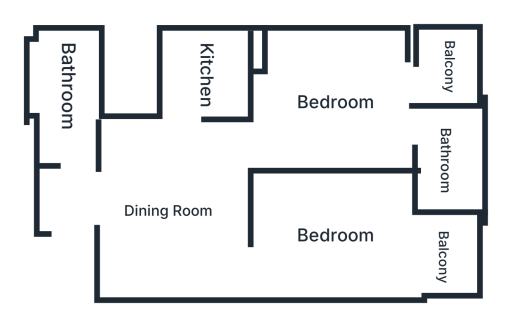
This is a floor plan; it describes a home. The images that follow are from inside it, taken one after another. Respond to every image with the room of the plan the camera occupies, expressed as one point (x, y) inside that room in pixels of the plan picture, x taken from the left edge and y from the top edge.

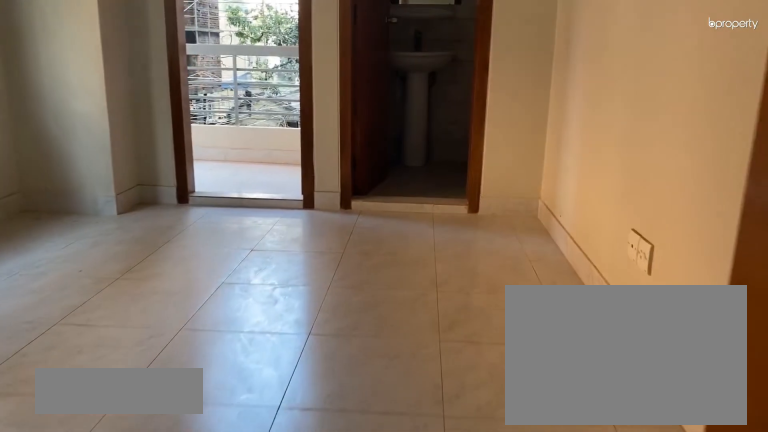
(242, 142)
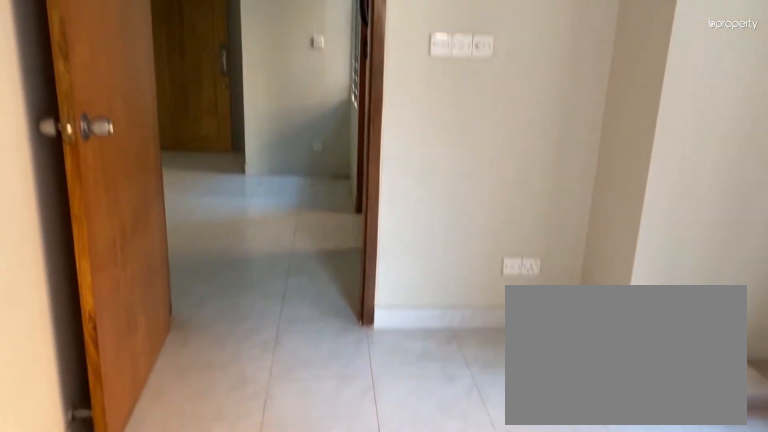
(334, 101)
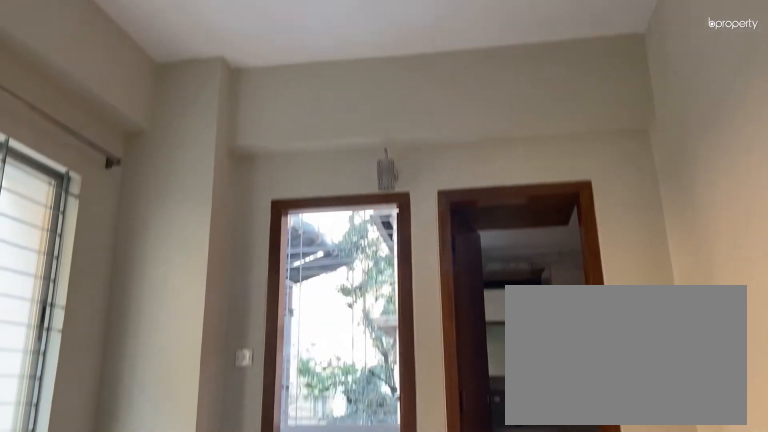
(334, 101)
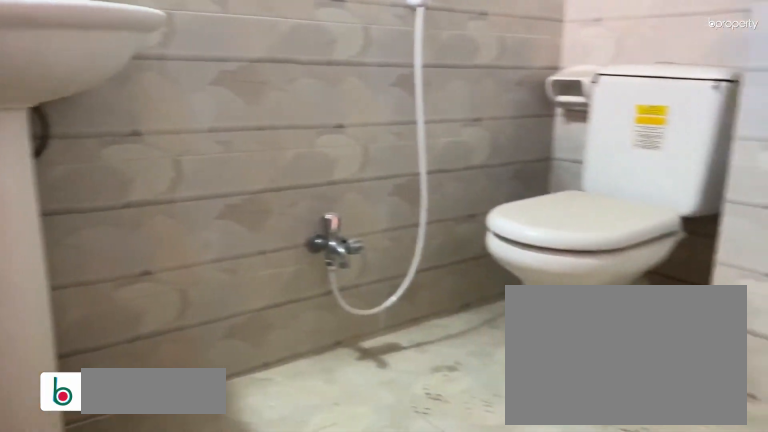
(448, 169)
